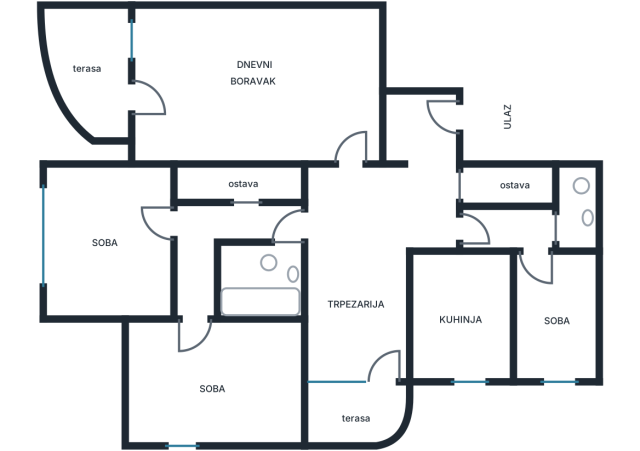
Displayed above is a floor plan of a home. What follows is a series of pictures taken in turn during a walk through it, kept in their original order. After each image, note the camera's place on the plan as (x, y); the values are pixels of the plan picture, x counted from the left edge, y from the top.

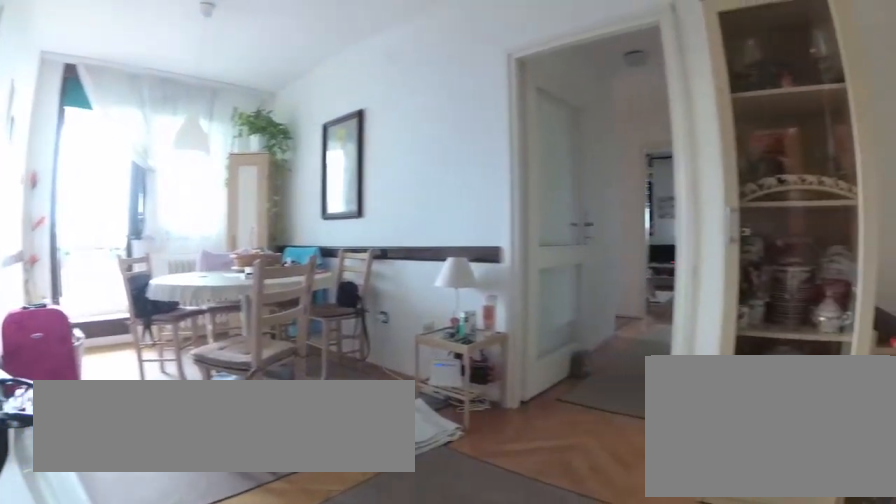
(402, 198)
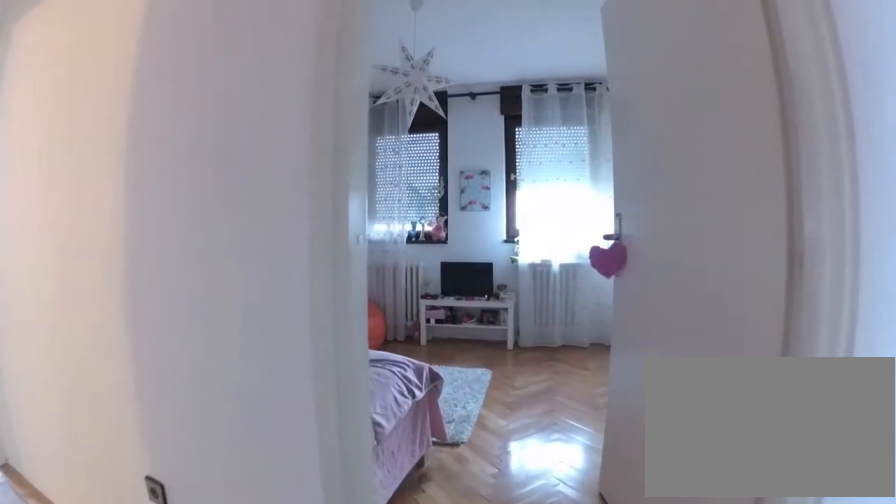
(223, 224)
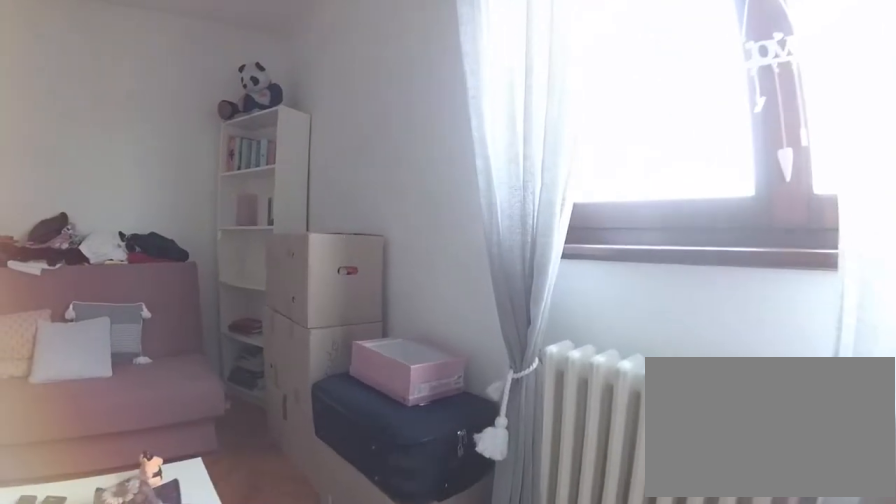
(184, 415)
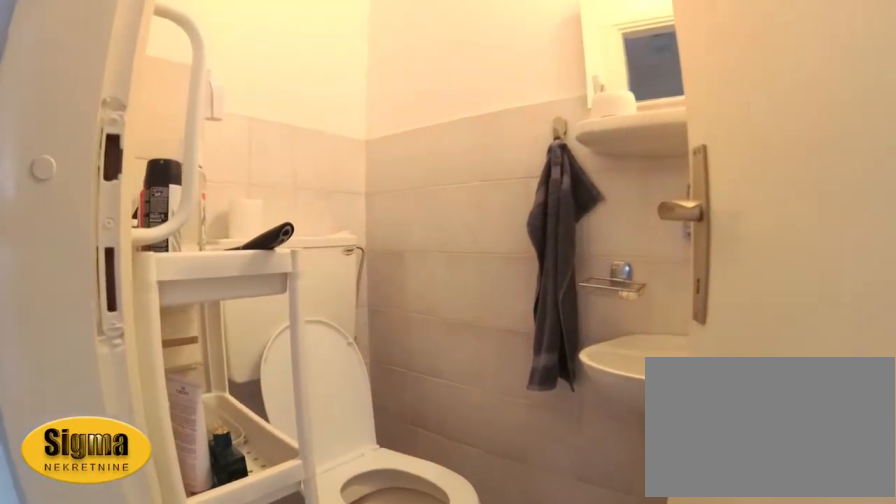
(532, 235)
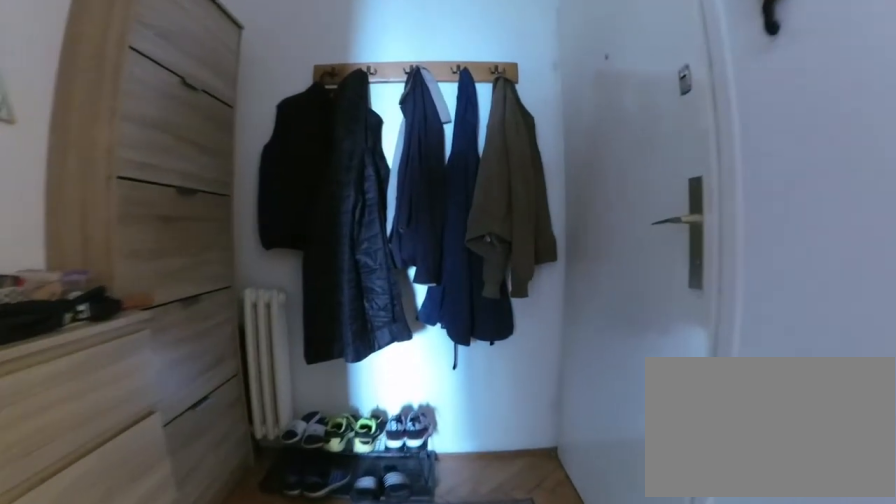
(431, 189)
